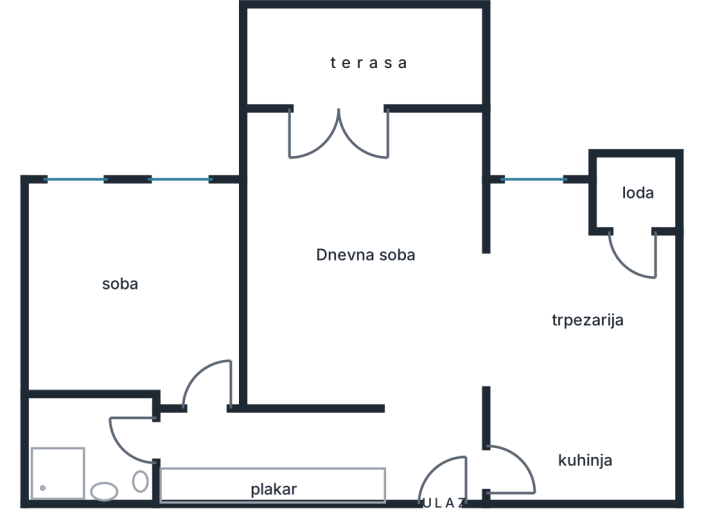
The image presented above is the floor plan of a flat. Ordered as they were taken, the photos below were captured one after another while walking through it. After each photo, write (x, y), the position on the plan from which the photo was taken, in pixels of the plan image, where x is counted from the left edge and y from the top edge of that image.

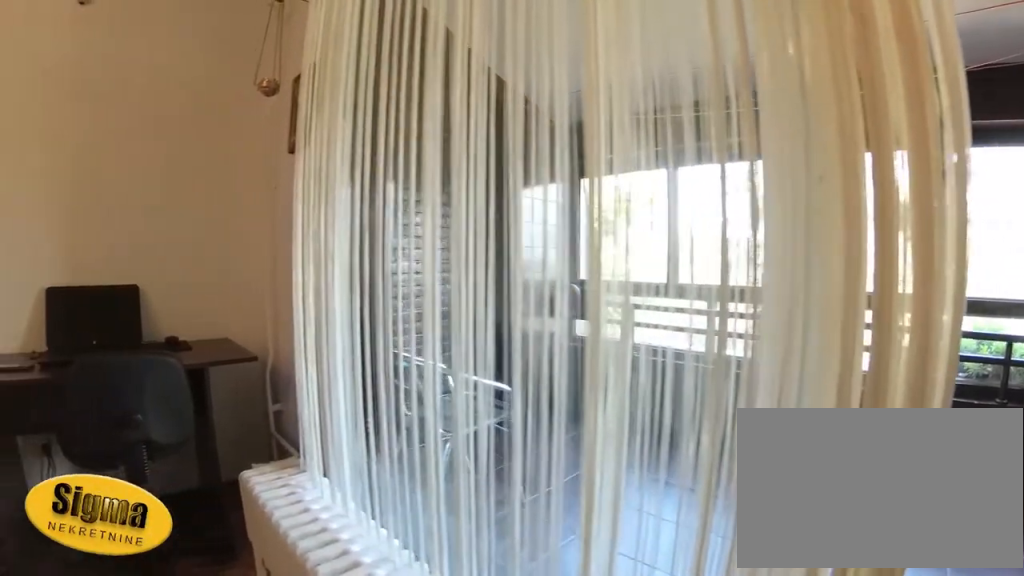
(378, 168)
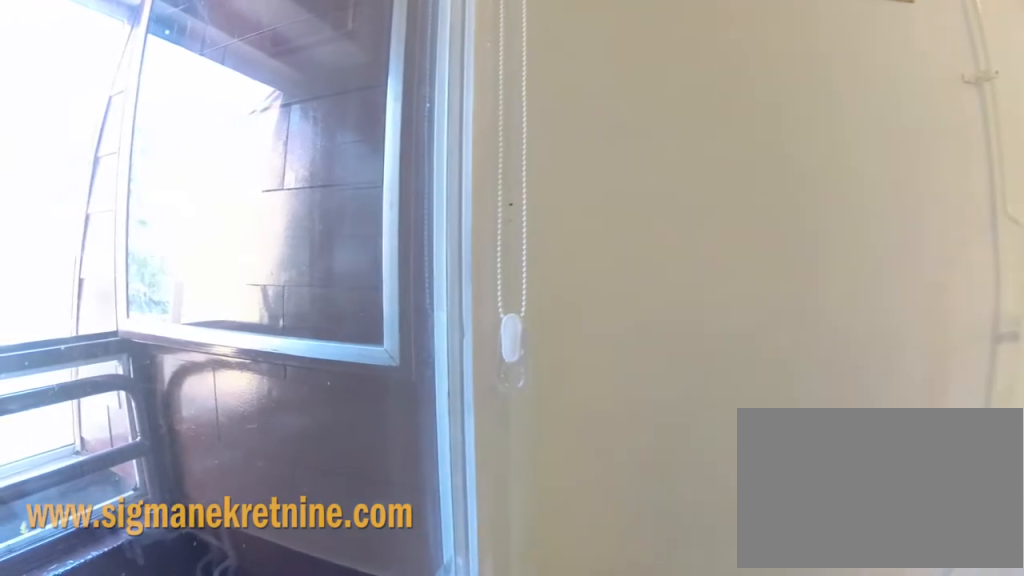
(609, 260)
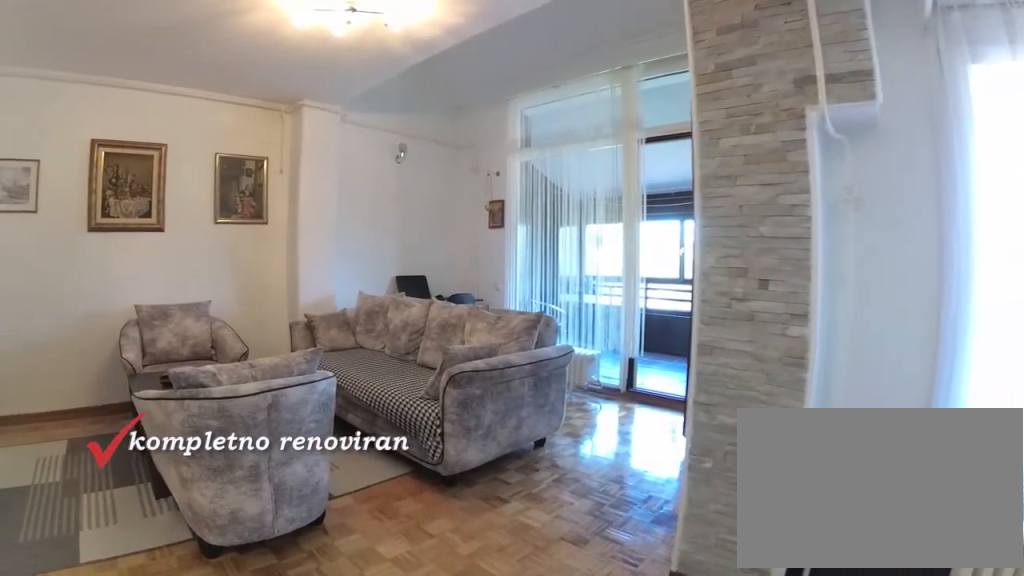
(519, 331)
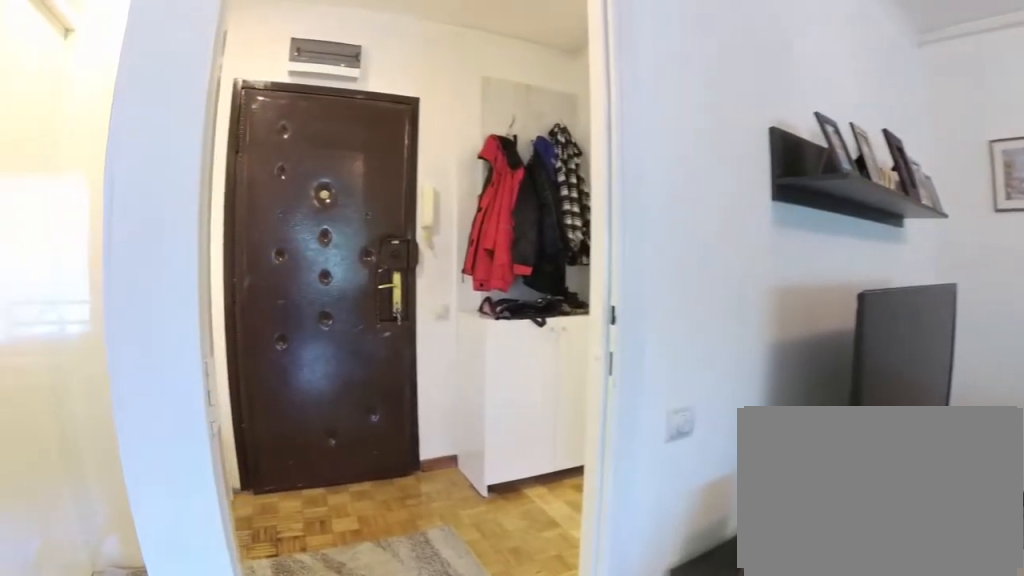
(450, 360)
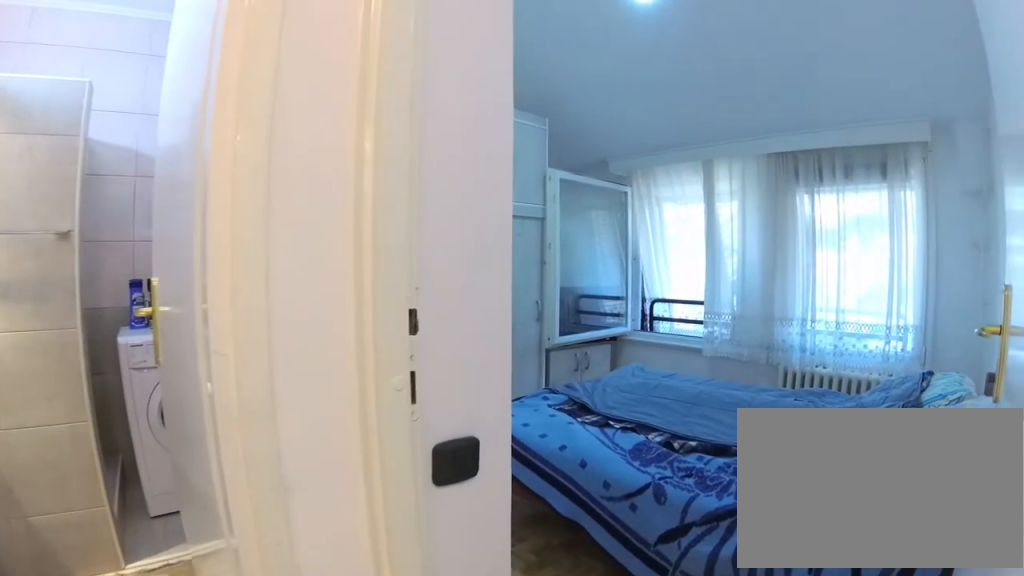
(229, 423)
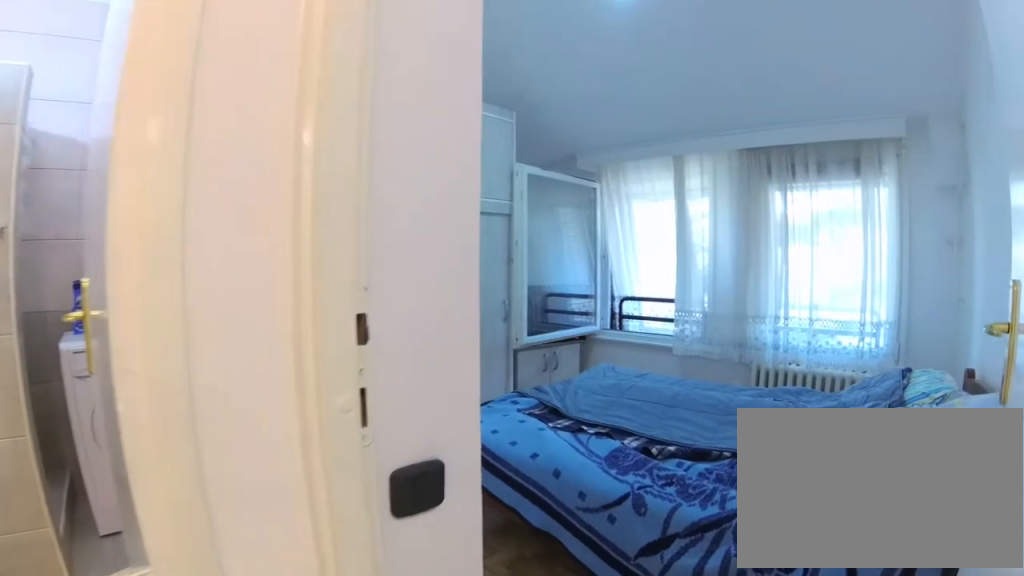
(228, 427)
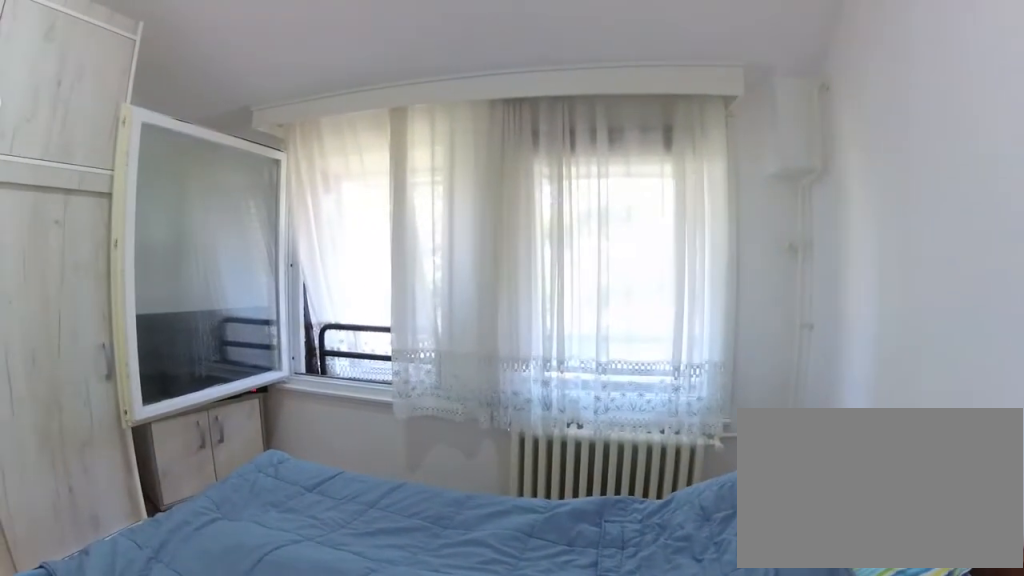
(212, 410)
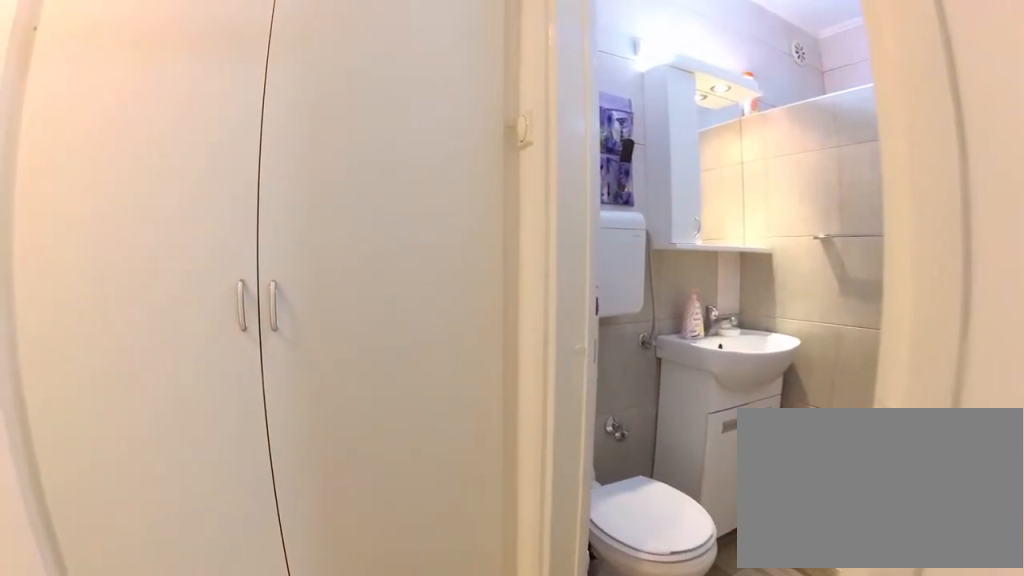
(194, 374)
